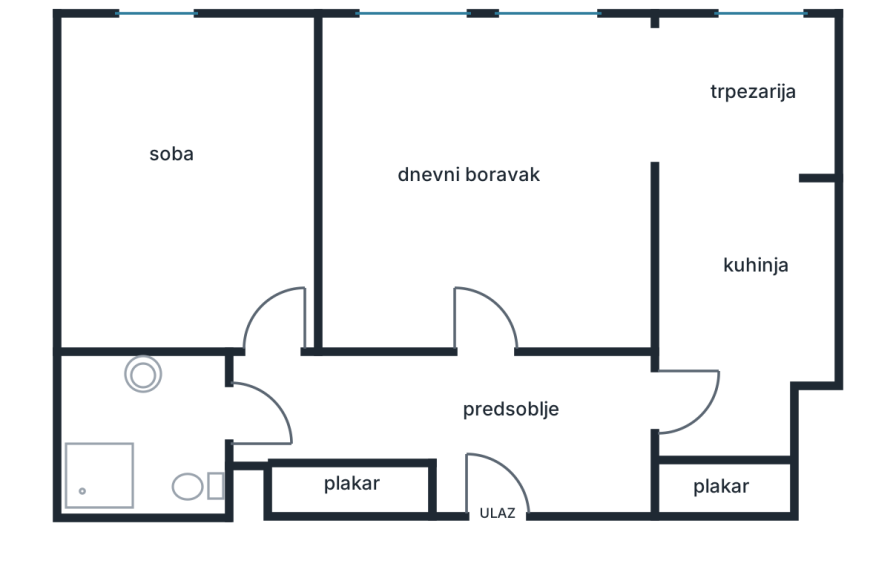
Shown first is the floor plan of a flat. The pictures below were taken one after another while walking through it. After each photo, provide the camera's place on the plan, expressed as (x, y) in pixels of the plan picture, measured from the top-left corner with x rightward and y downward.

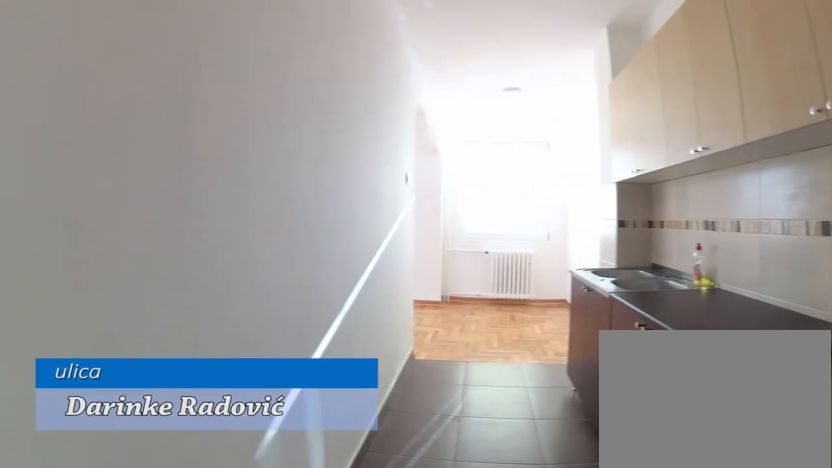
(712, 443)
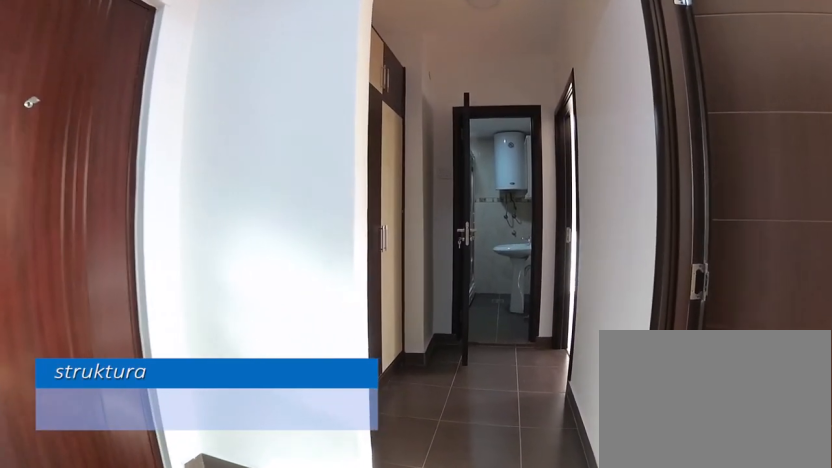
(572, 427)
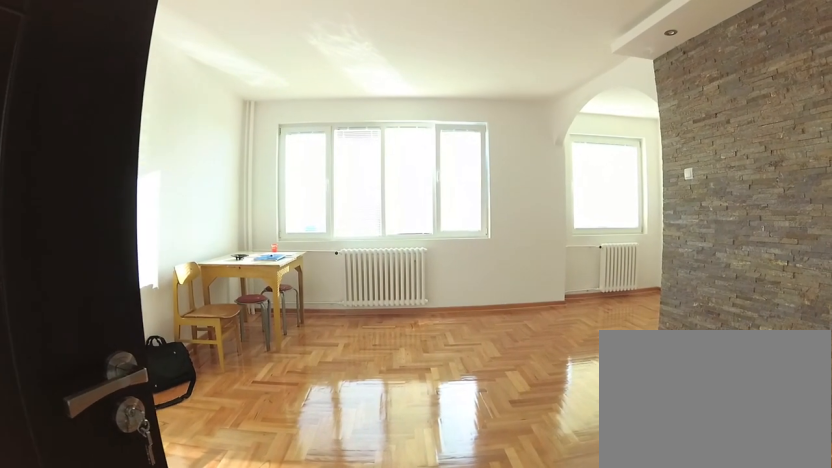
(494, 393)
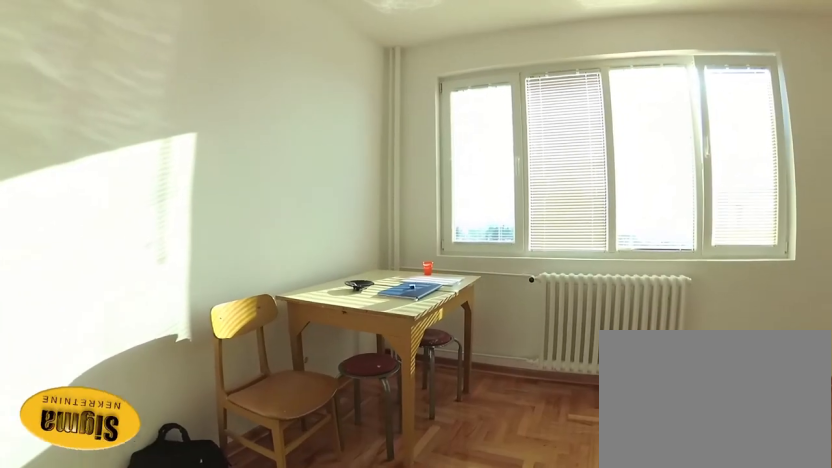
(422, 238)
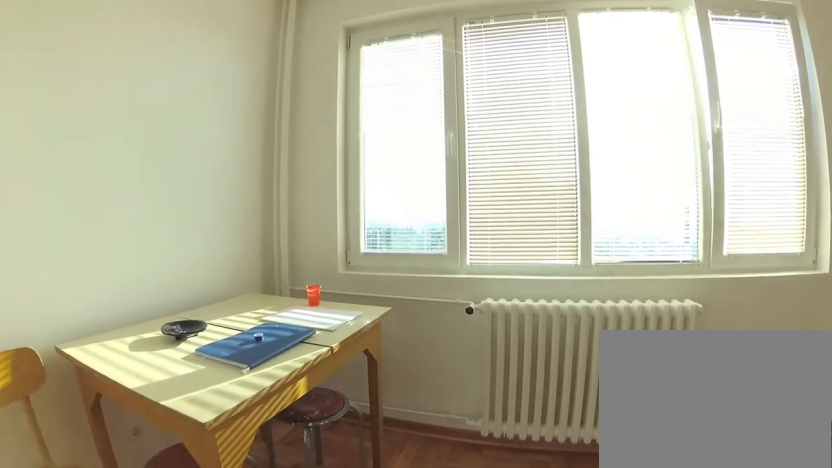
(417, 173)
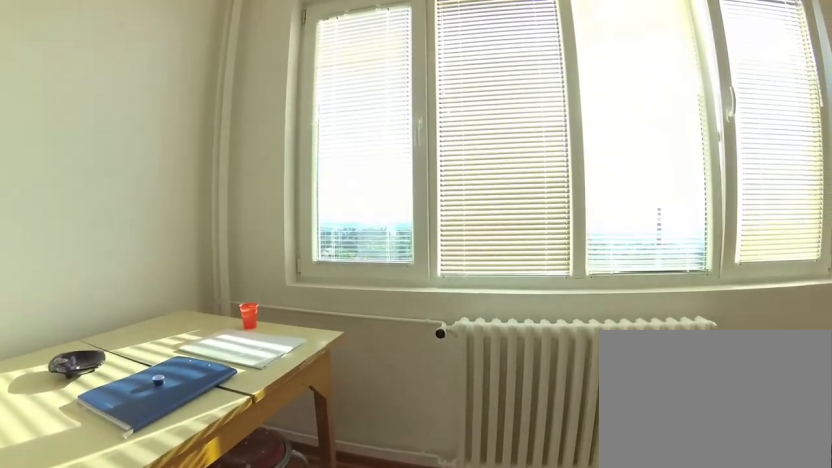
(413, 149)
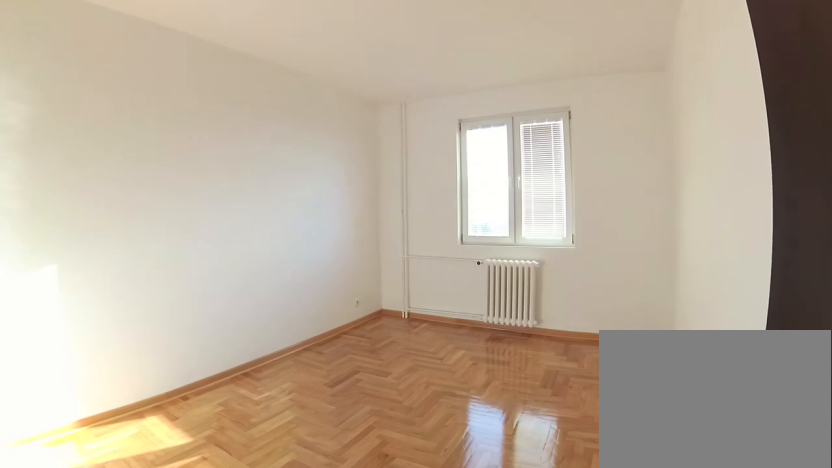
(288, 372)
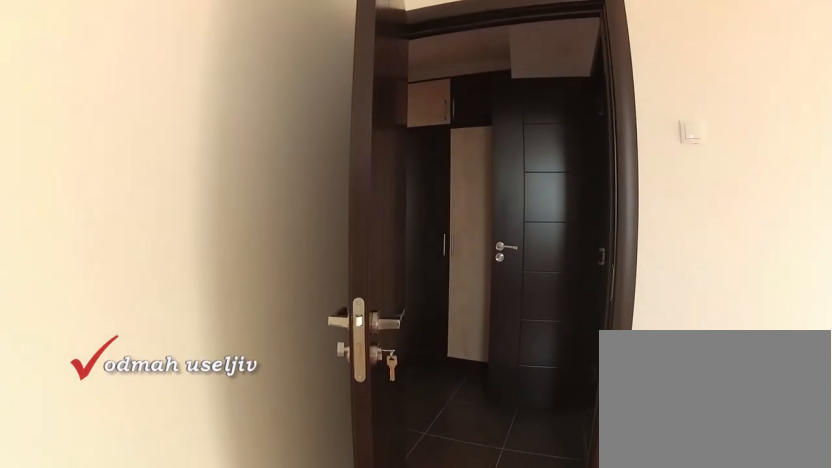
(234, 172)
